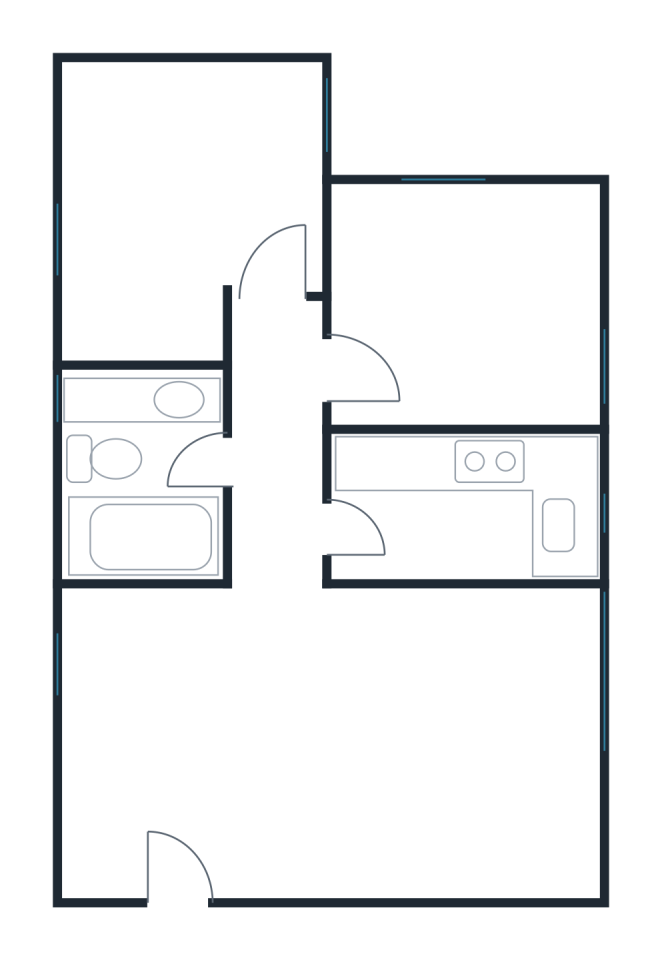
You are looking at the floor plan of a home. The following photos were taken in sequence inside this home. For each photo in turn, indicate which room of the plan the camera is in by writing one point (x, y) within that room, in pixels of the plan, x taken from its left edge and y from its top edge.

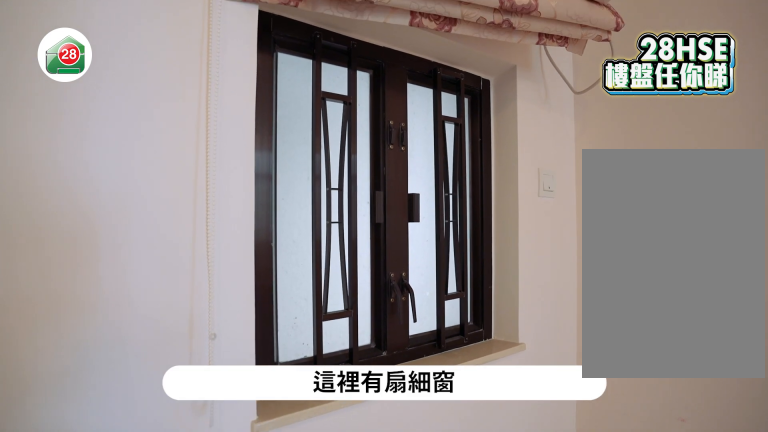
(292, 740)
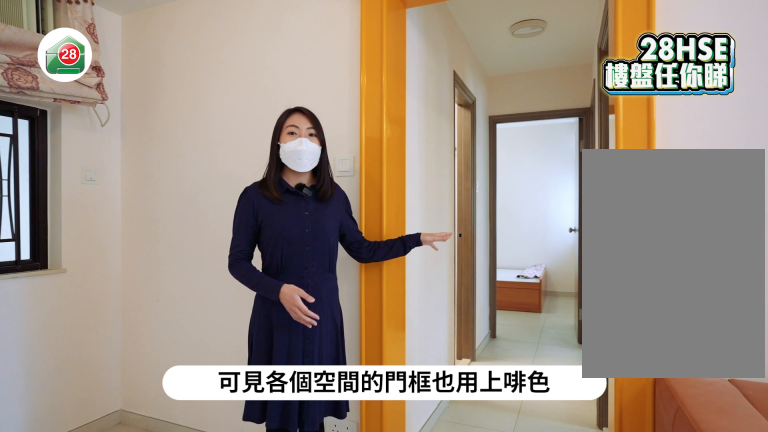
(292, 740)
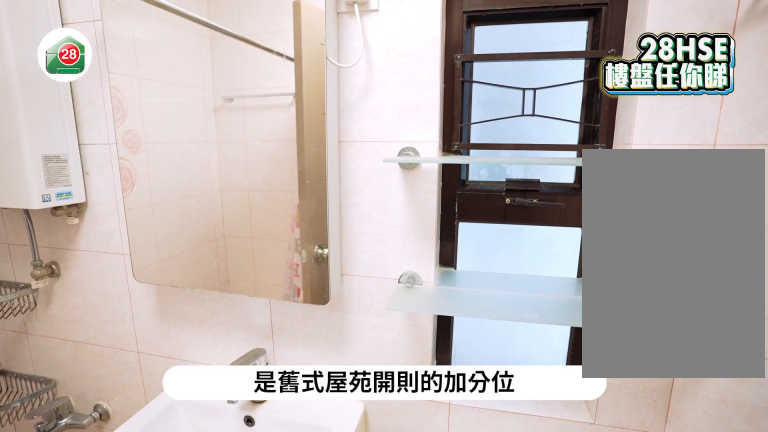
(166, 482)
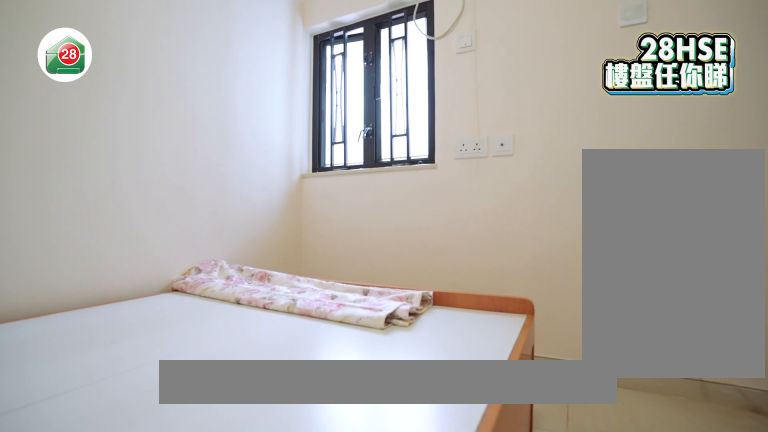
(166, 186)
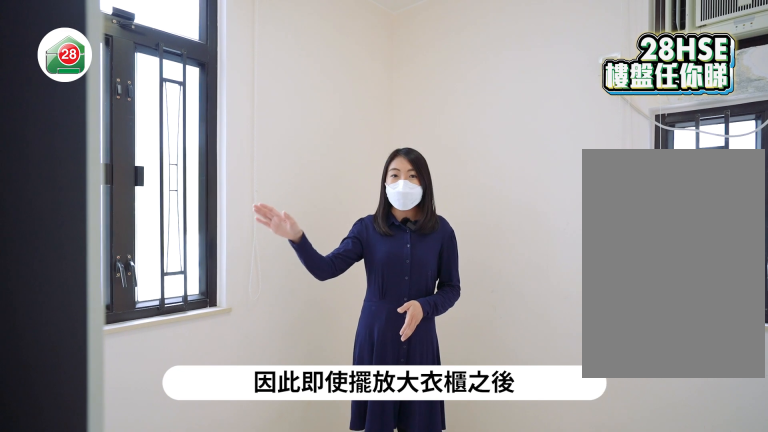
(470, 286)
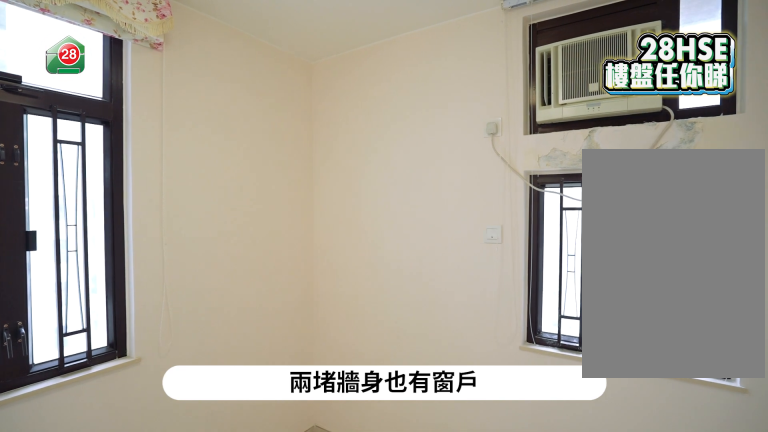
(470, 286)
